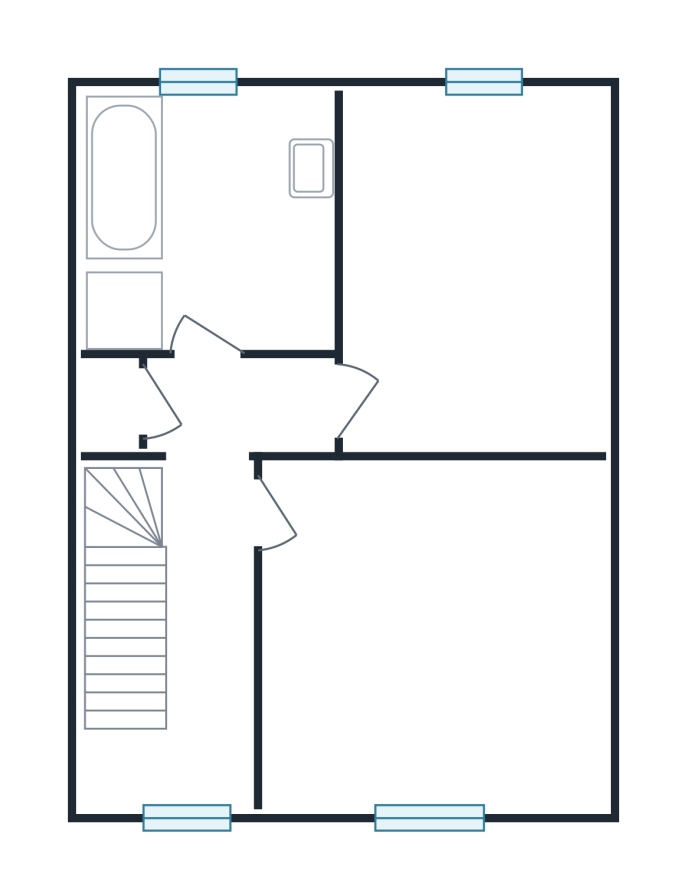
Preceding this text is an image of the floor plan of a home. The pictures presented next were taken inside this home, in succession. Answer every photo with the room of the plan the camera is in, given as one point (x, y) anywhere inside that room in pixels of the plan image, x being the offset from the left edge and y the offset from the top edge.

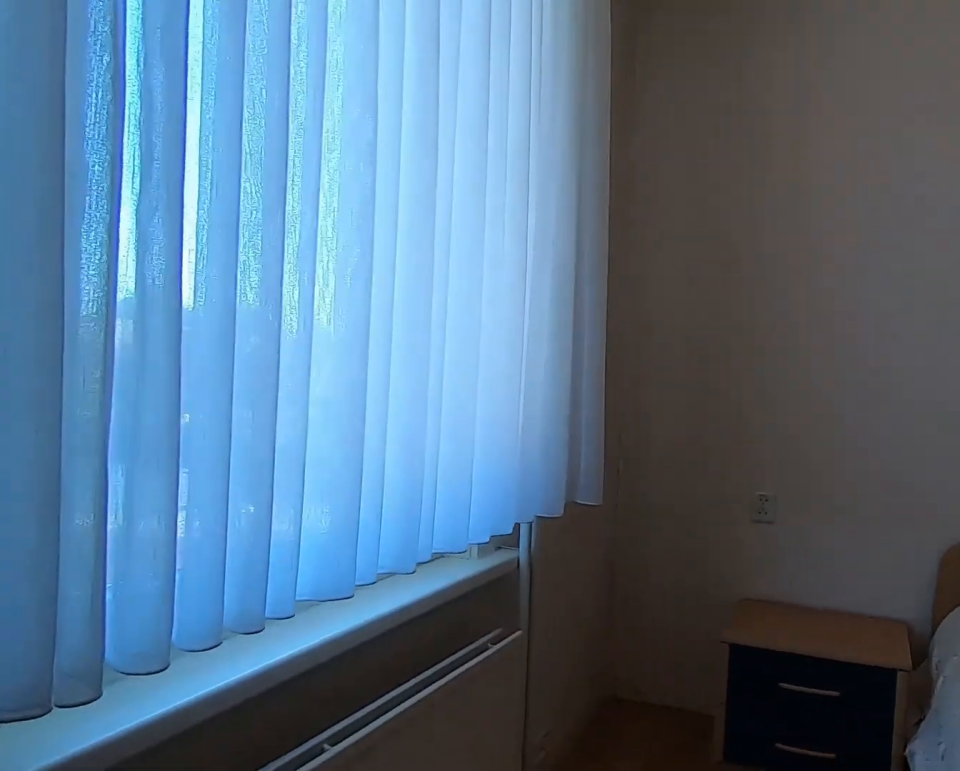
(471, 157)
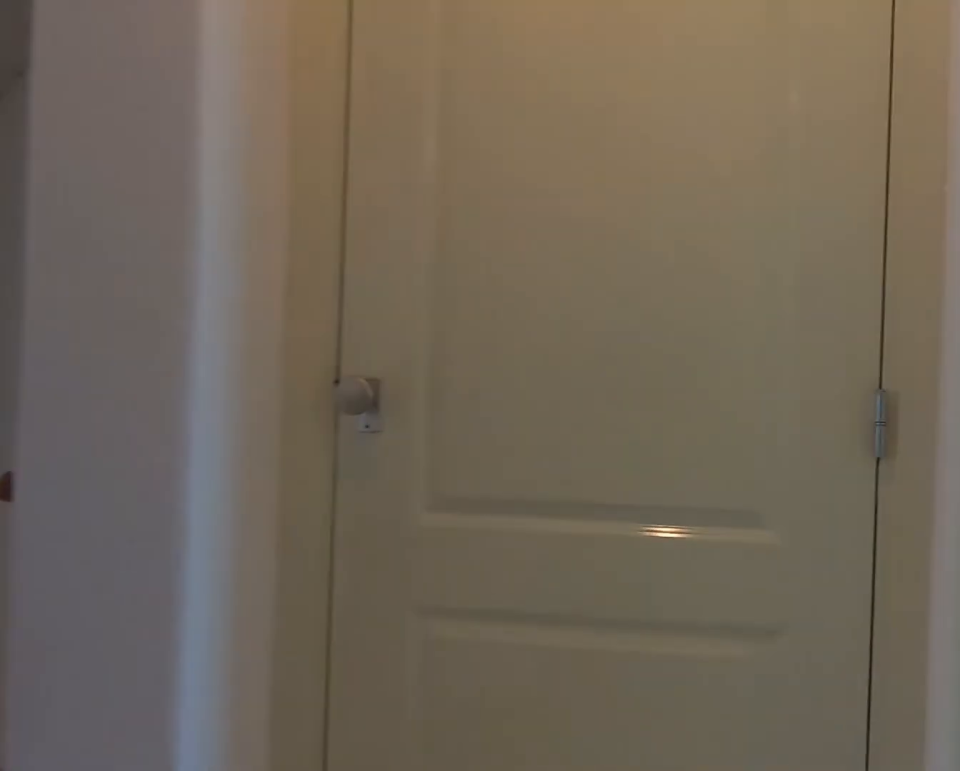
(209, 572)
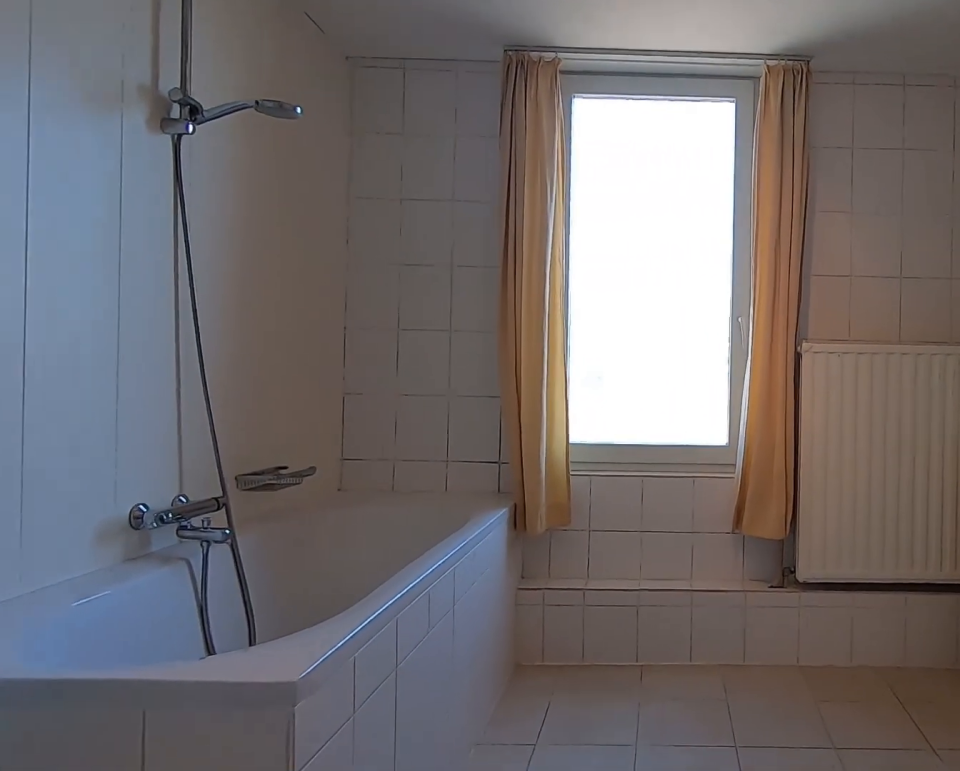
(209, 221)
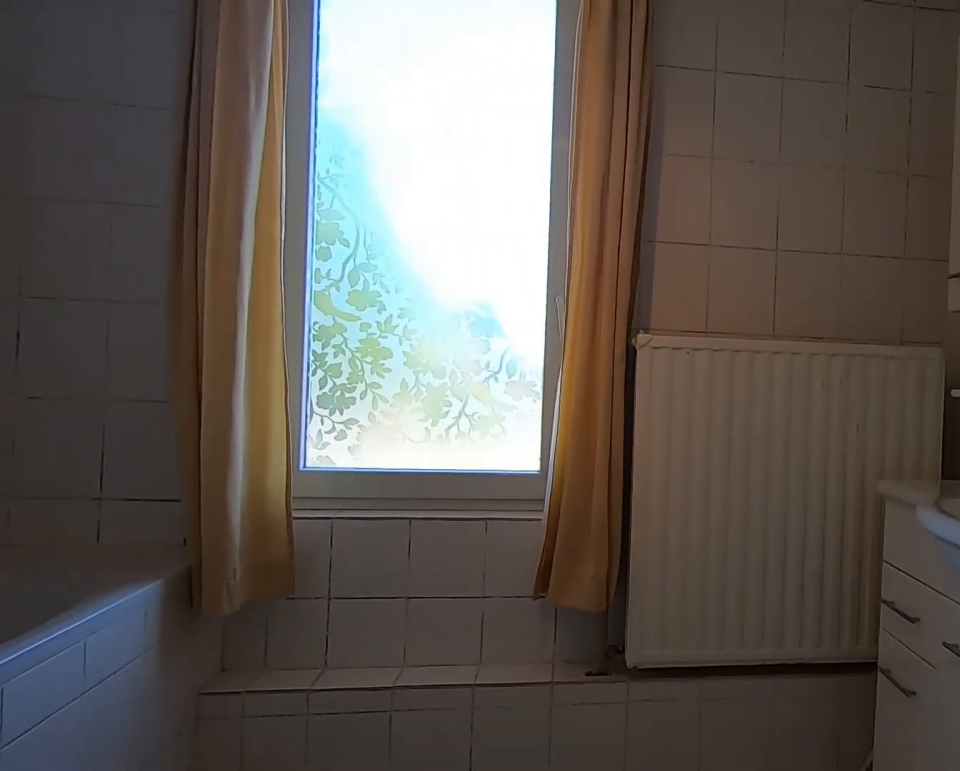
(209, 221)
